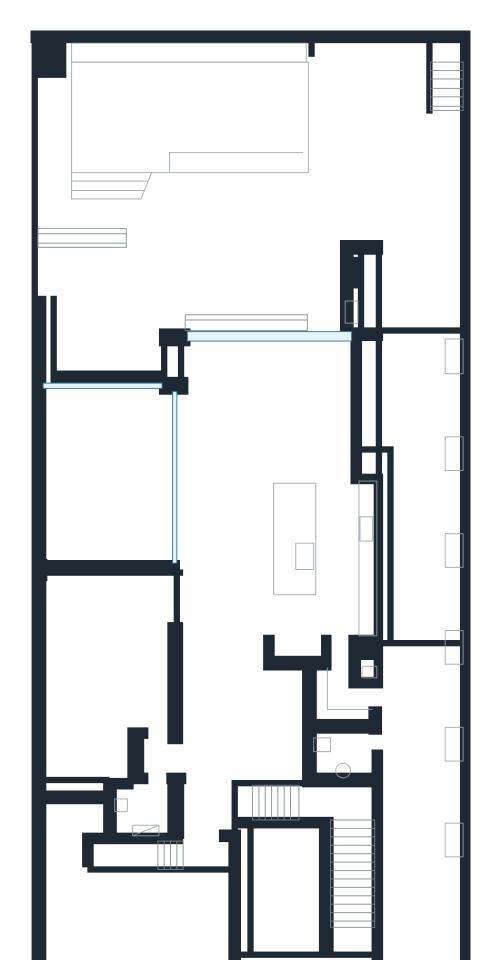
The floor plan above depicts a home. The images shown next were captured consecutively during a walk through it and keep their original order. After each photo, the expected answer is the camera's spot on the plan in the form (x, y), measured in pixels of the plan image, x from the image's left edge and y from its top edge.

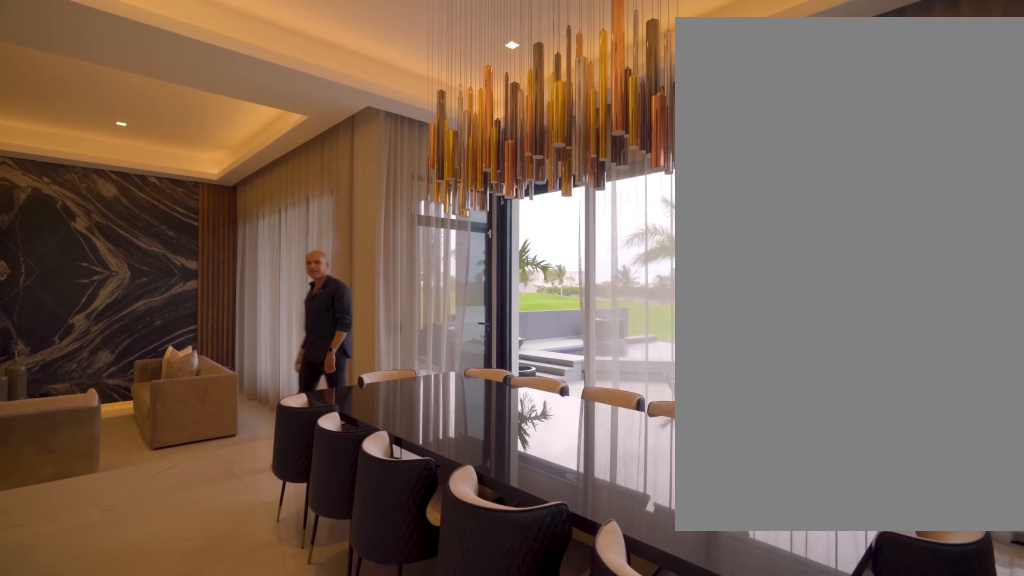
(283, 457)
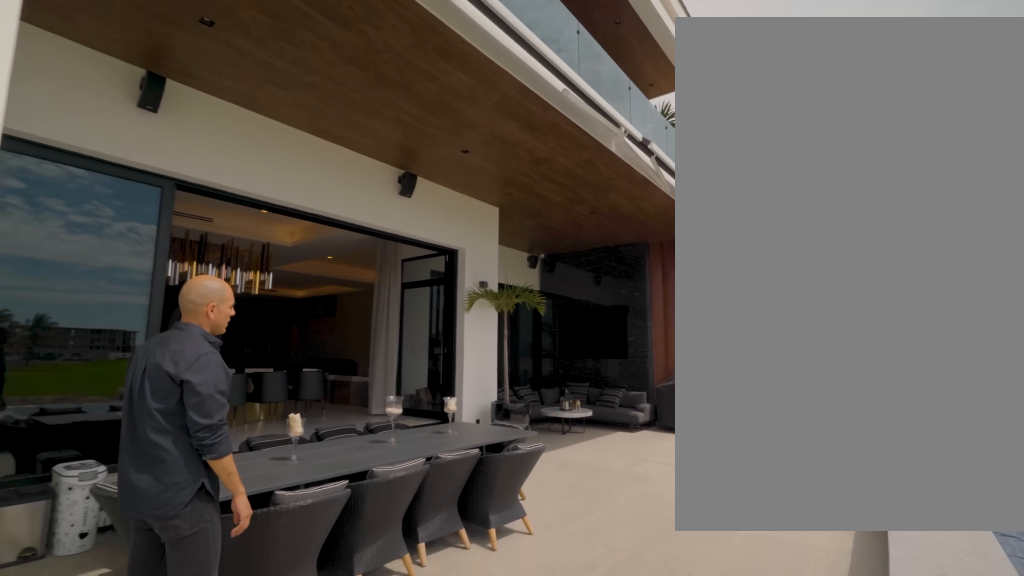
(345, 176)
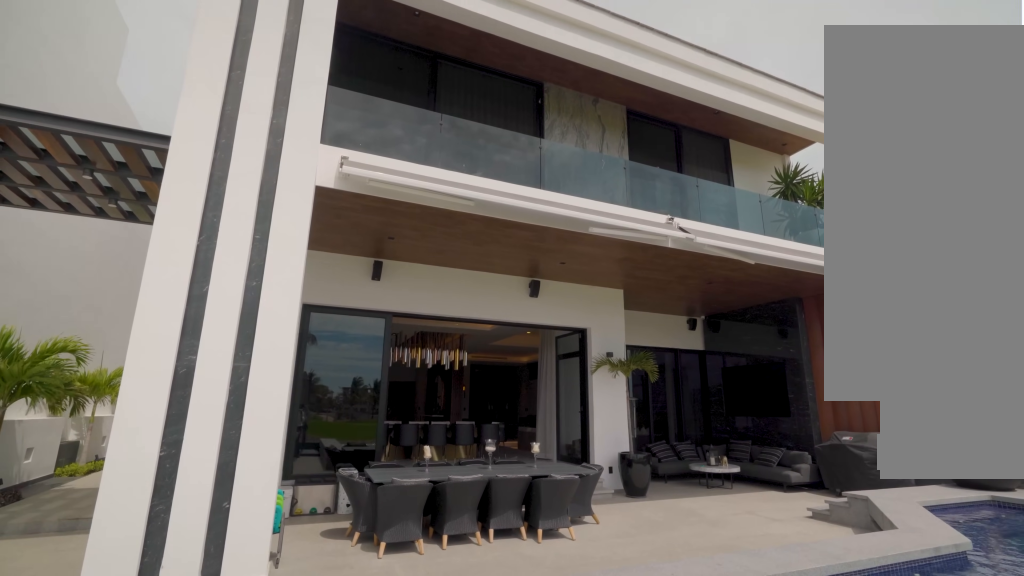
(358, 150)
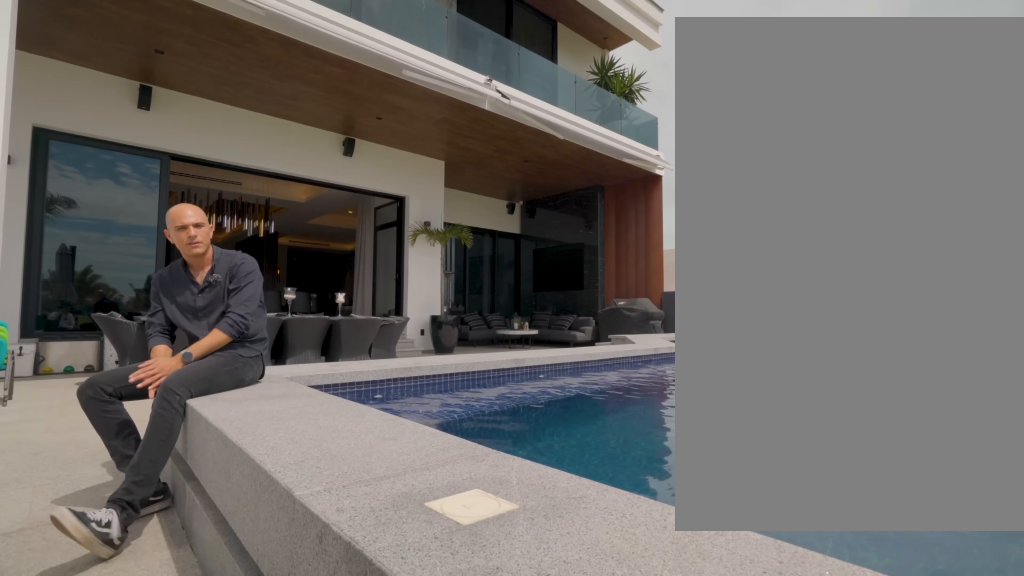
(346, 122)
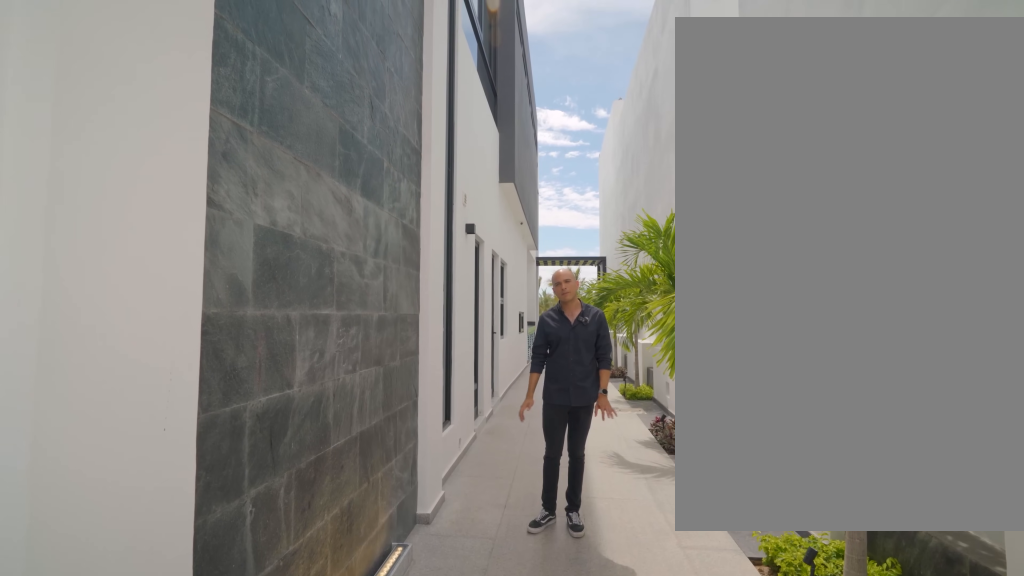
(427, 934)
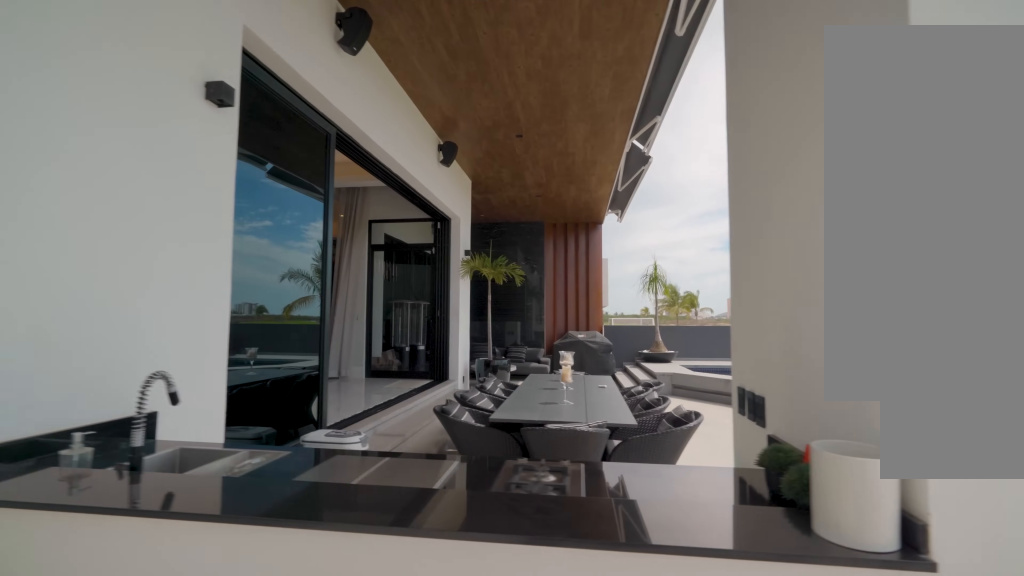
(410, 260)
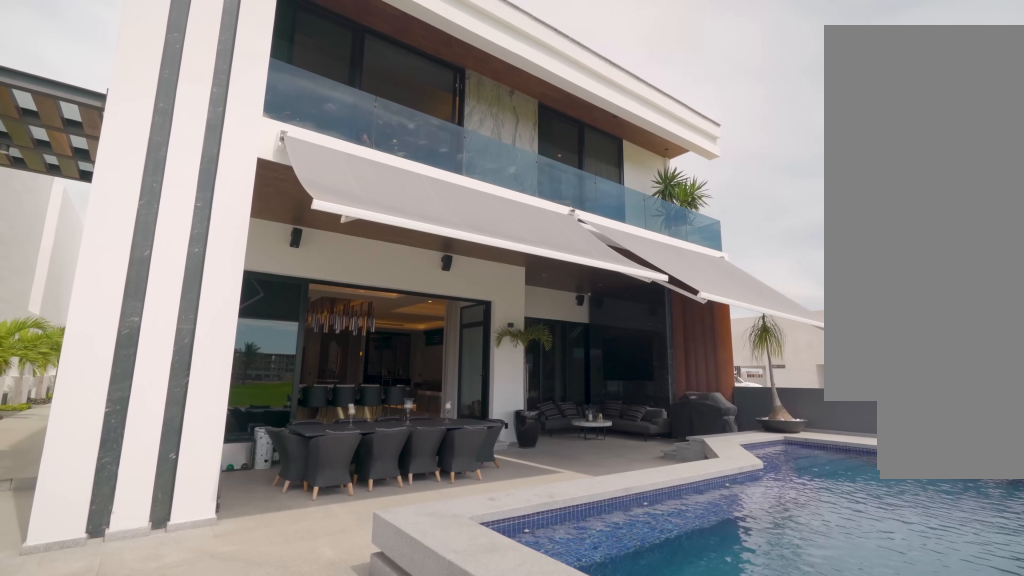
(349, 163)
